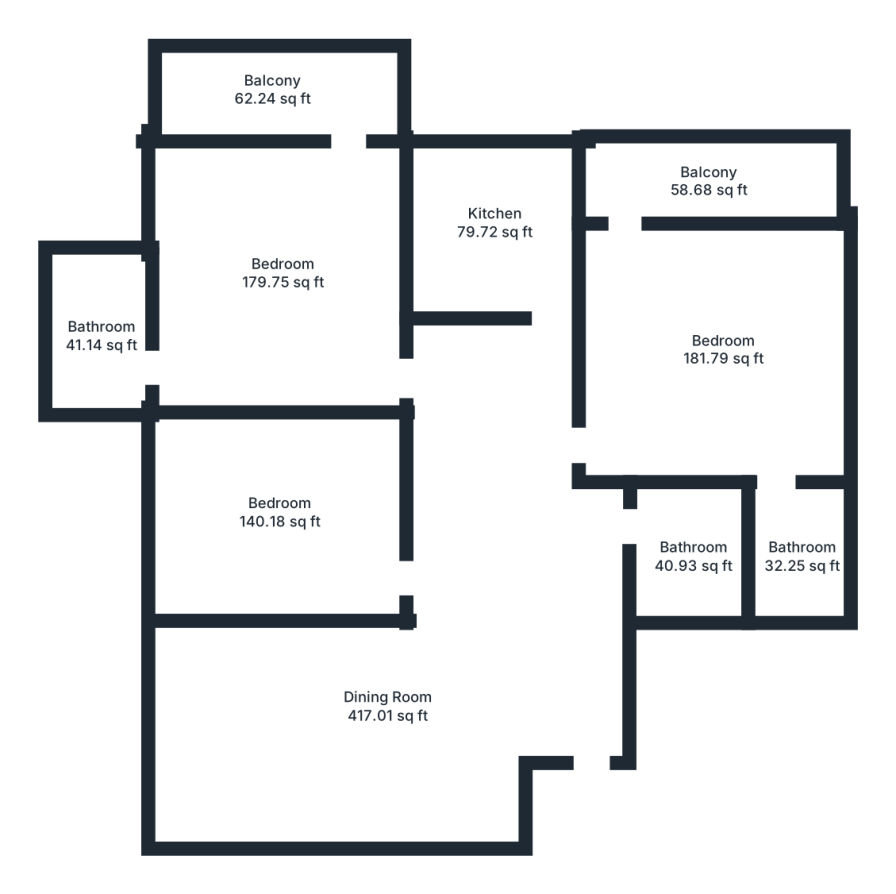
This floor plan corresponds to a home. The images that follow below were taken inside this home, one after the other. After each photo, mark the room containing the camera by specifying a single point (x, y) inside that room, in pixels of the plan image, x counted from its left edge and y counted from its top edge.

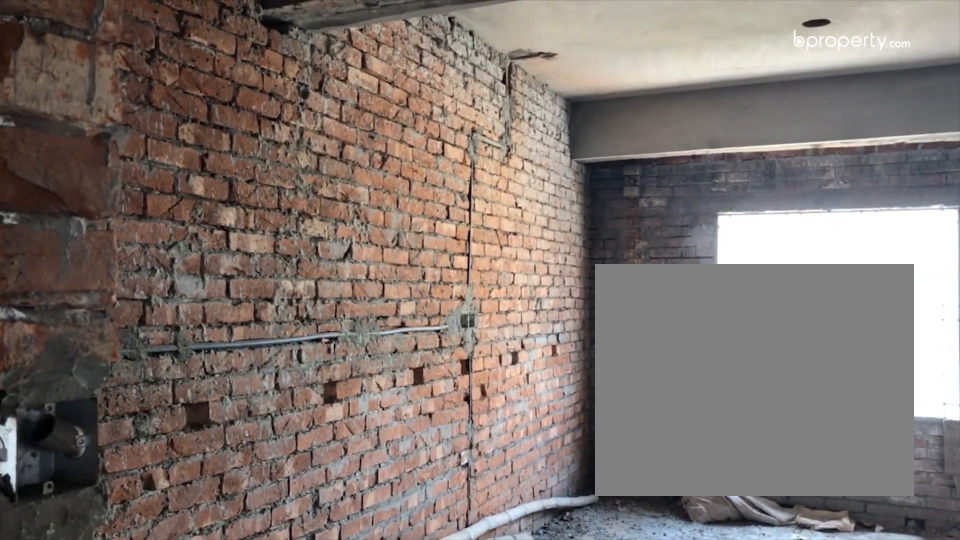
(517, 616)
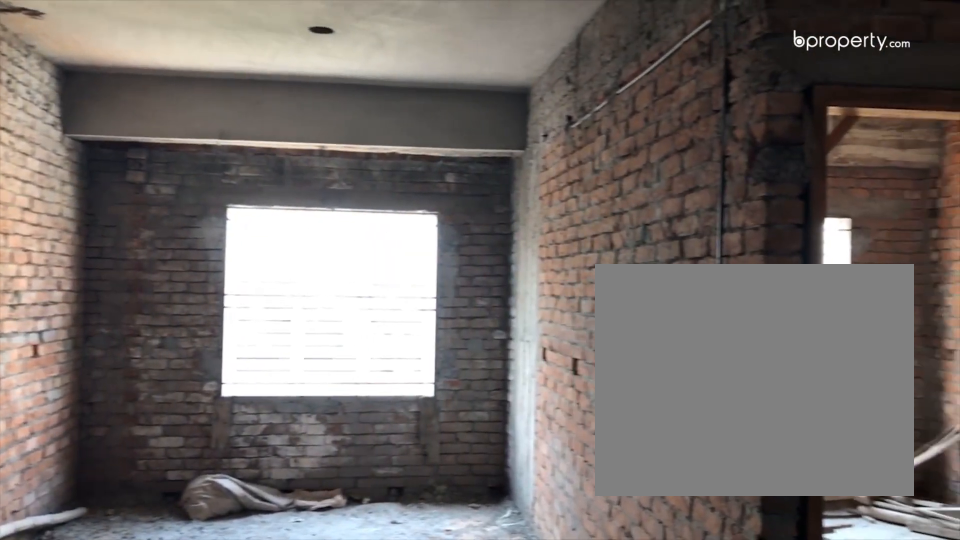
(517, 616)
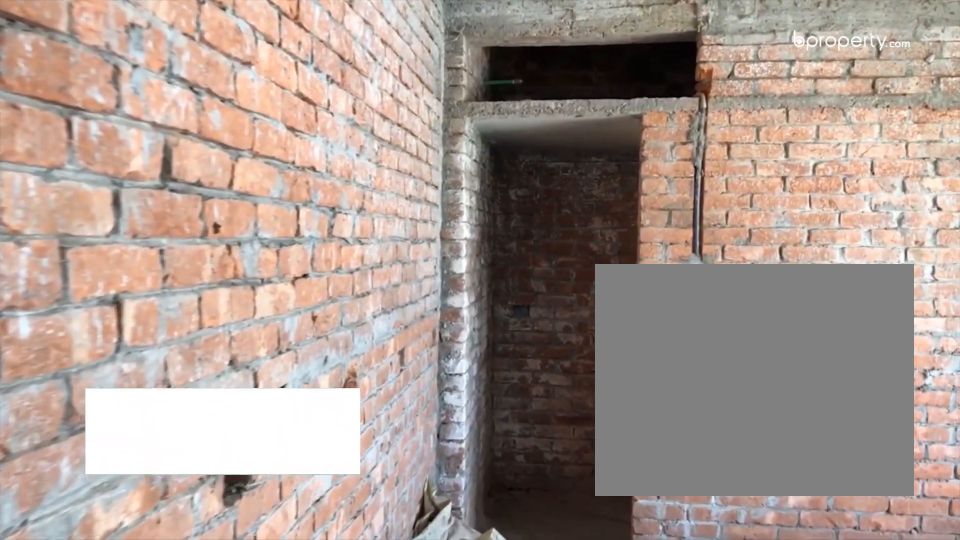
(285, 278)
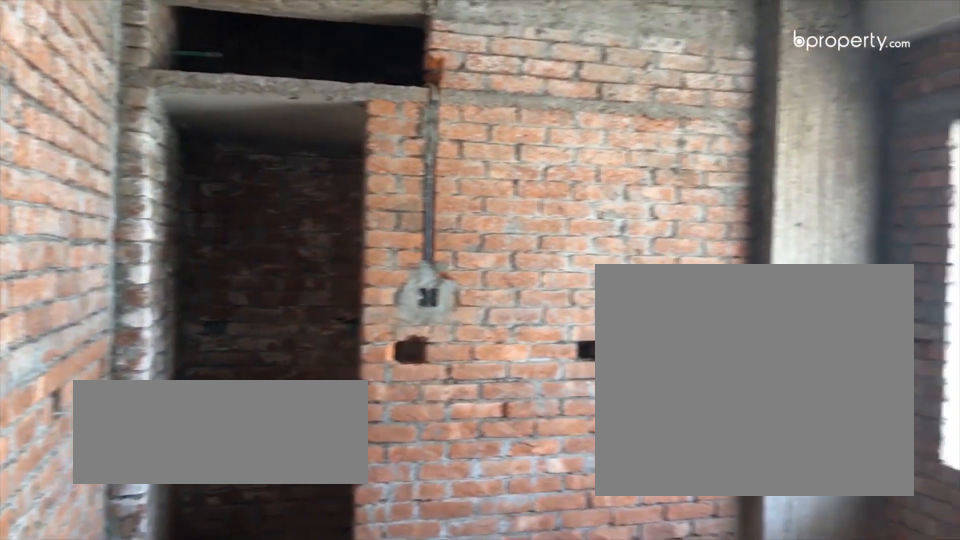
(285, 278)
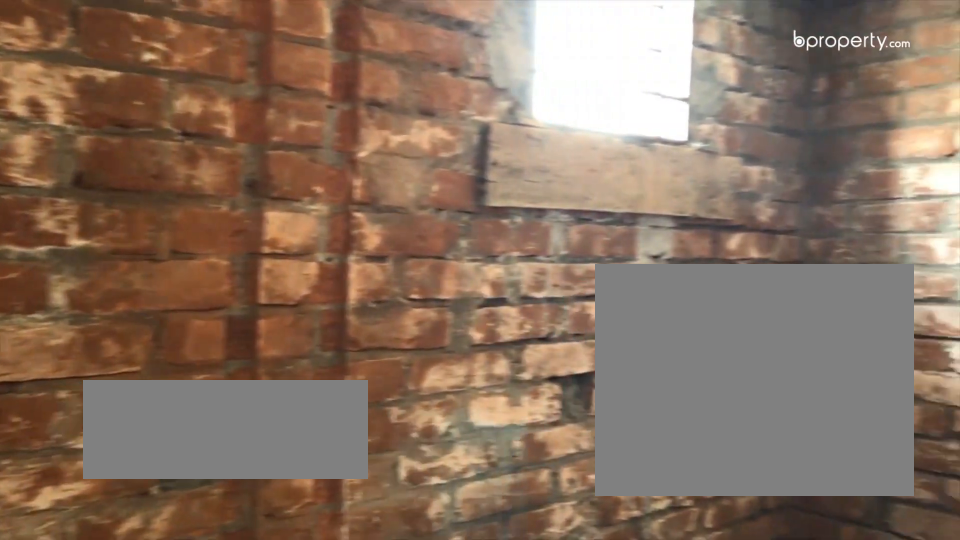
(106, 345)
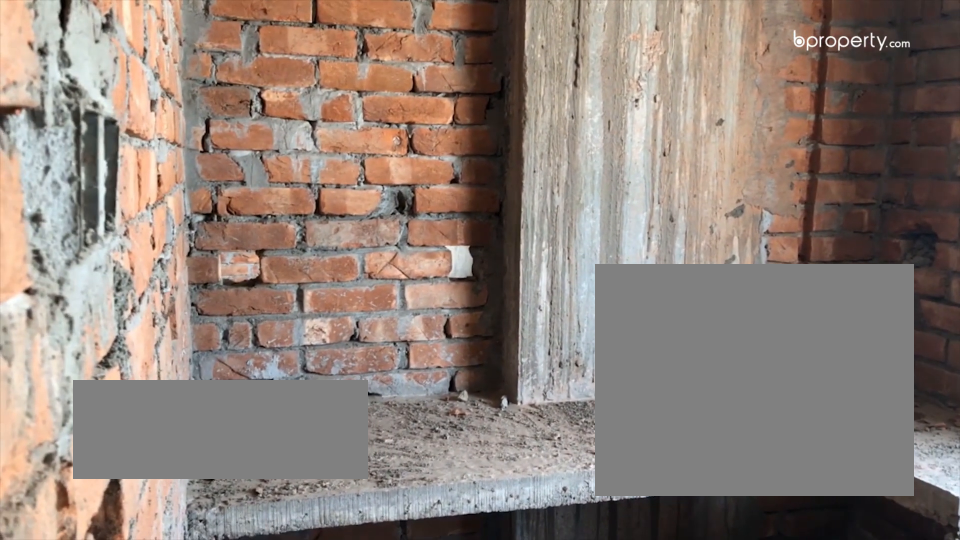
(504, 230)
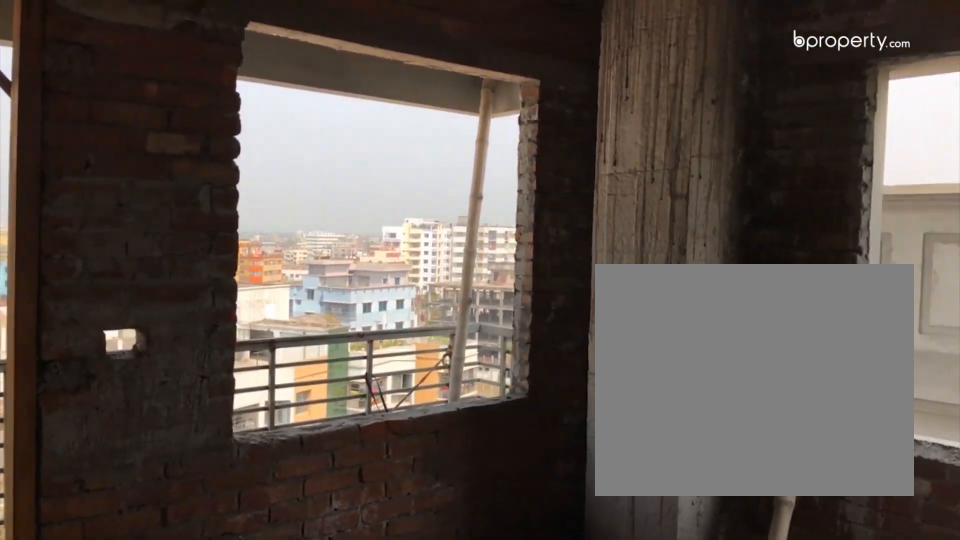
(727, 358)
